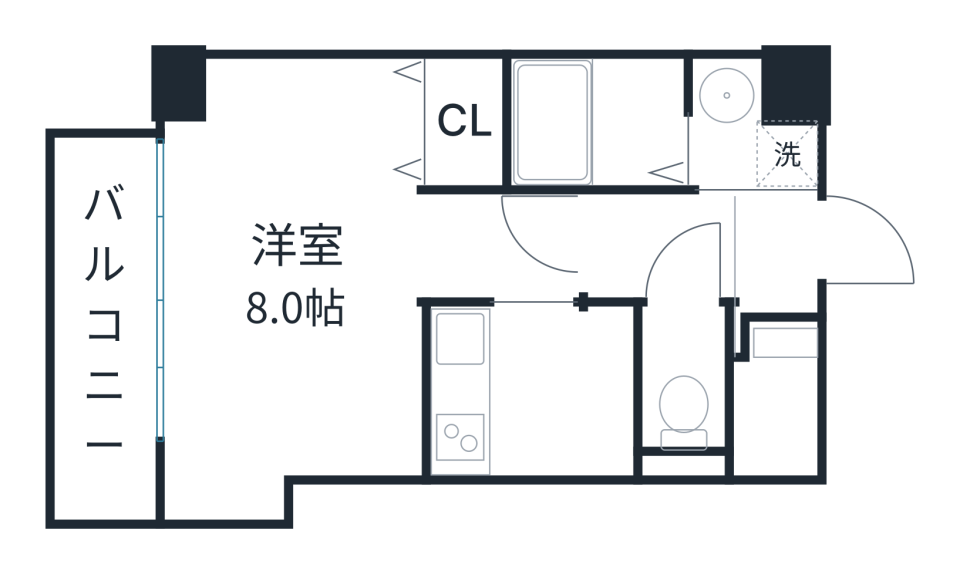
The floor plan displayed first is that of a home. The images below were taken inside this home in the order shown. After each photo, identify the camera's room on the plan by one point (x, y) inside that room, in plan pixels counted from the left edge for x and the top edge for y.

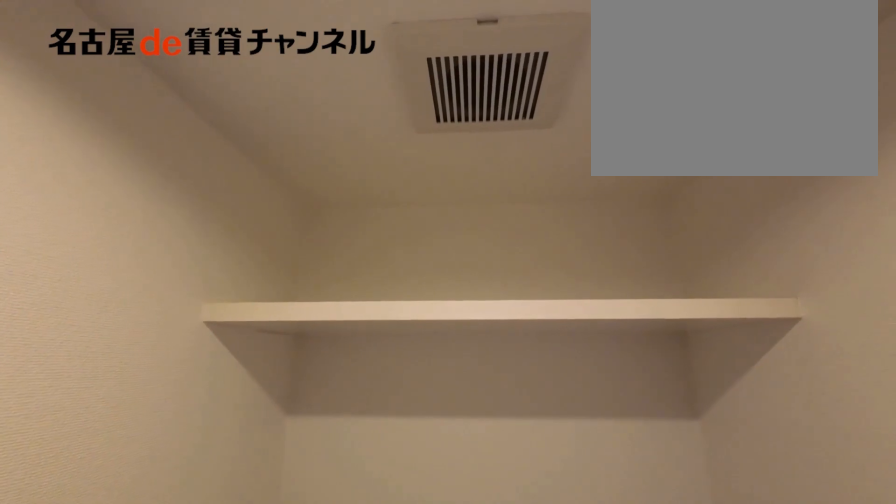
(684, 380)
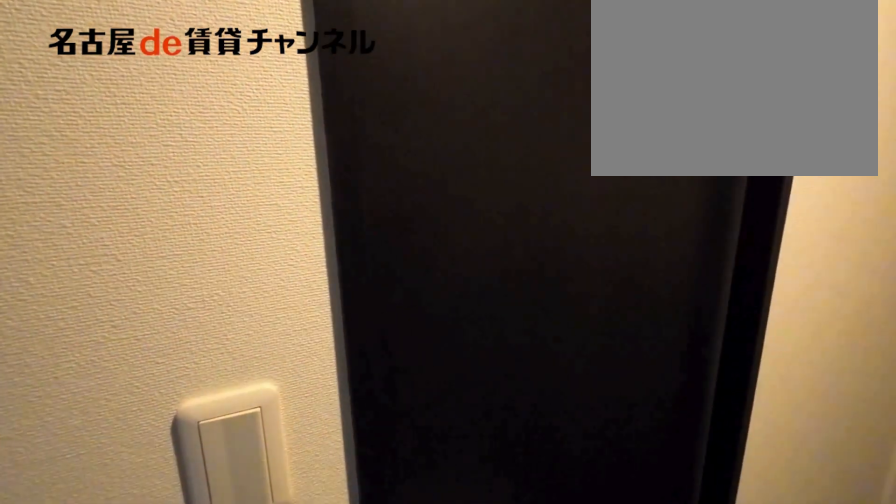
(661, 247)
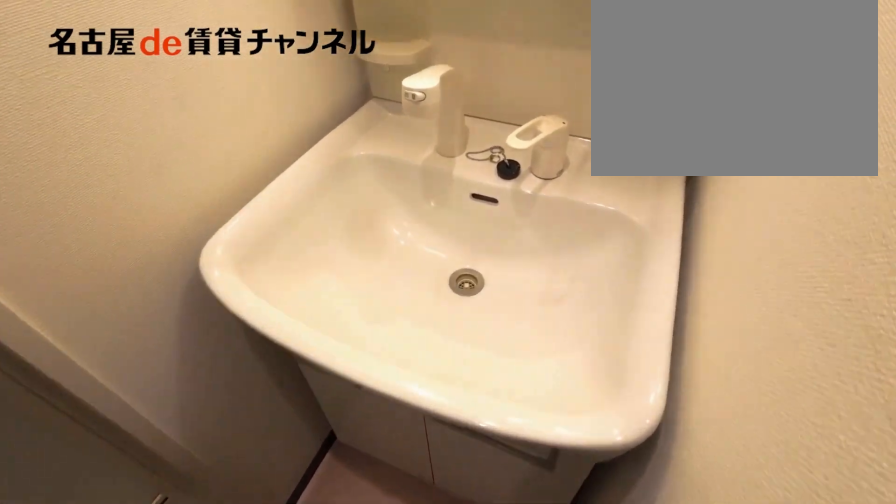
(746, 131)
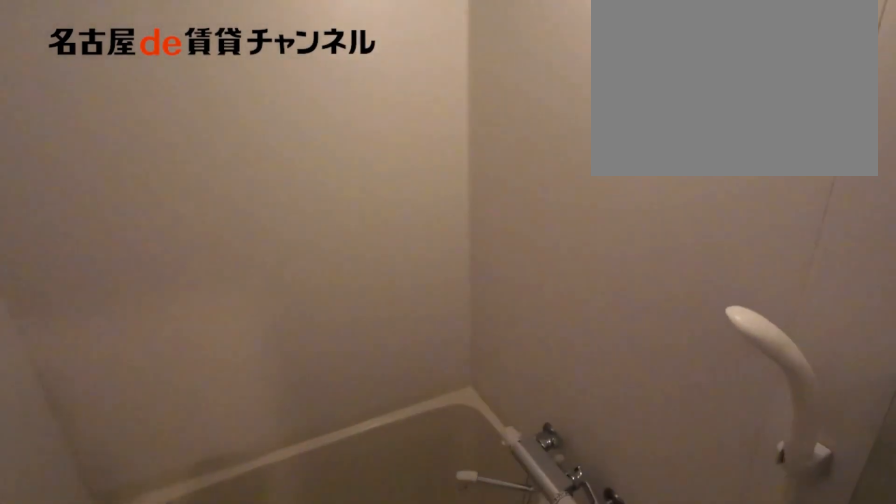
(598, 122)
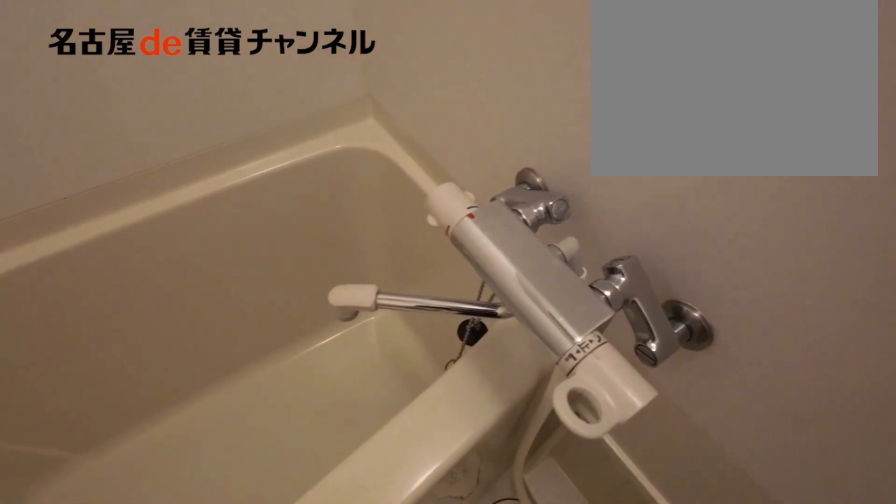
(598, 122)
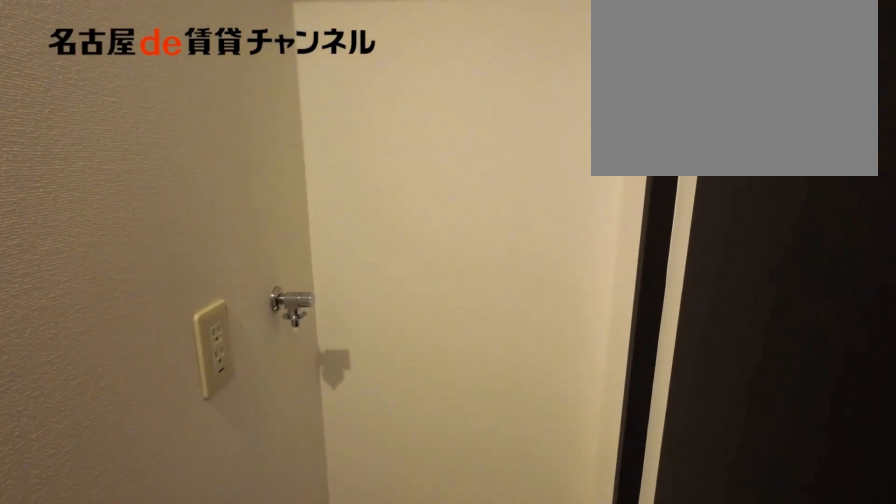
(746, 131)
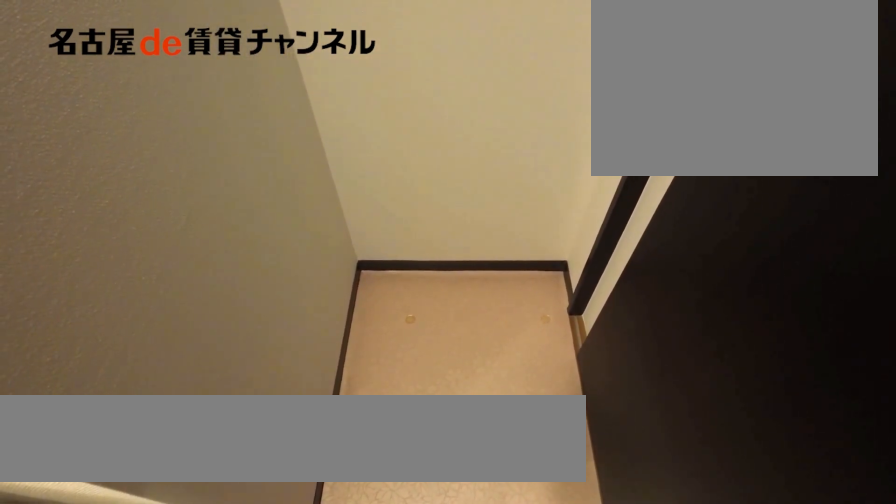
(746, 131)
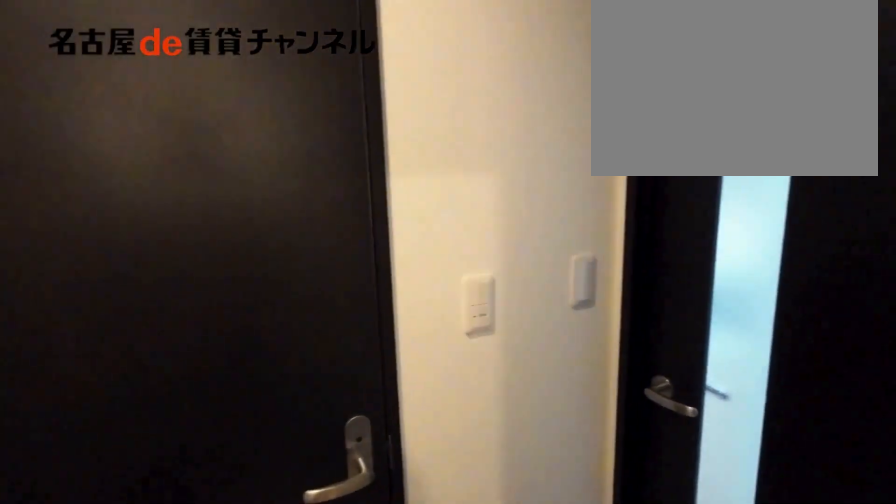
(661, 247)
